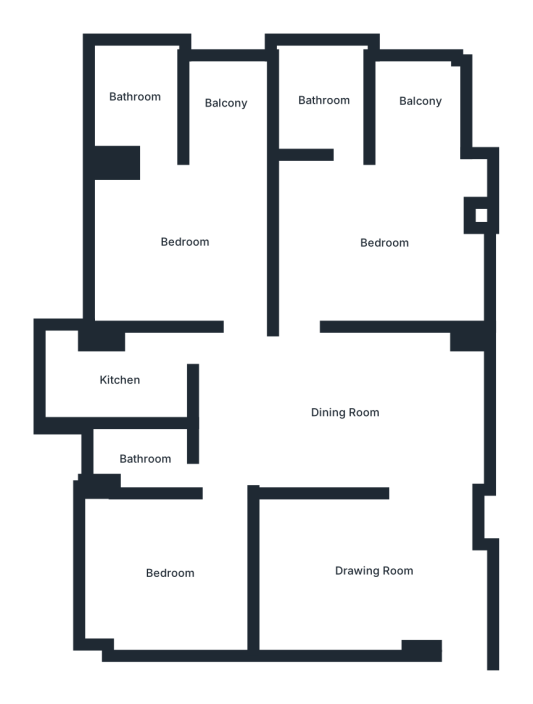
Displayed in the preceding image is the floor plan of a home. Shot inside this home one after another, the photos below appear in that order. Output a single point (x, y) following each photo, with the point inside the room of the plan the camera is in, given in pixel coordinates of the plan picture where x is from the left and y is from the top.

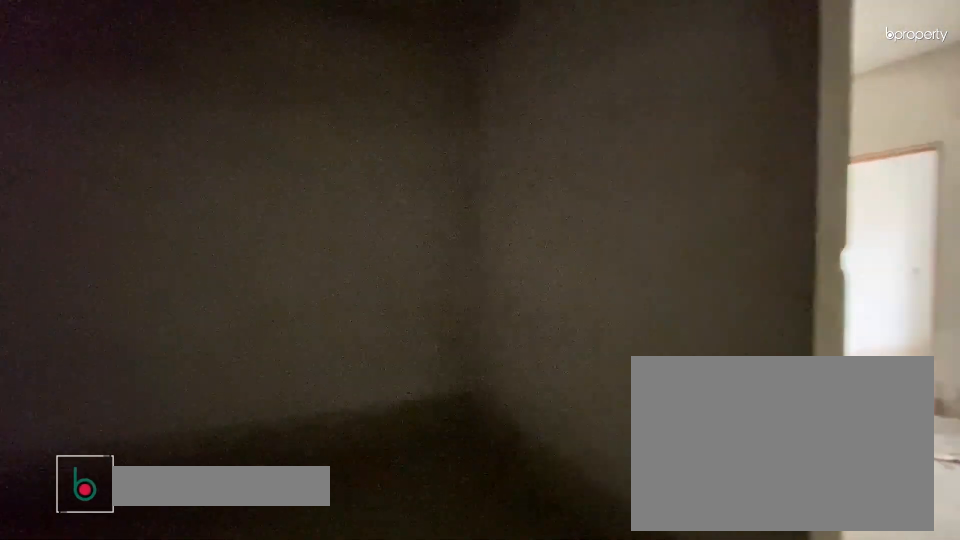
(385, 572)
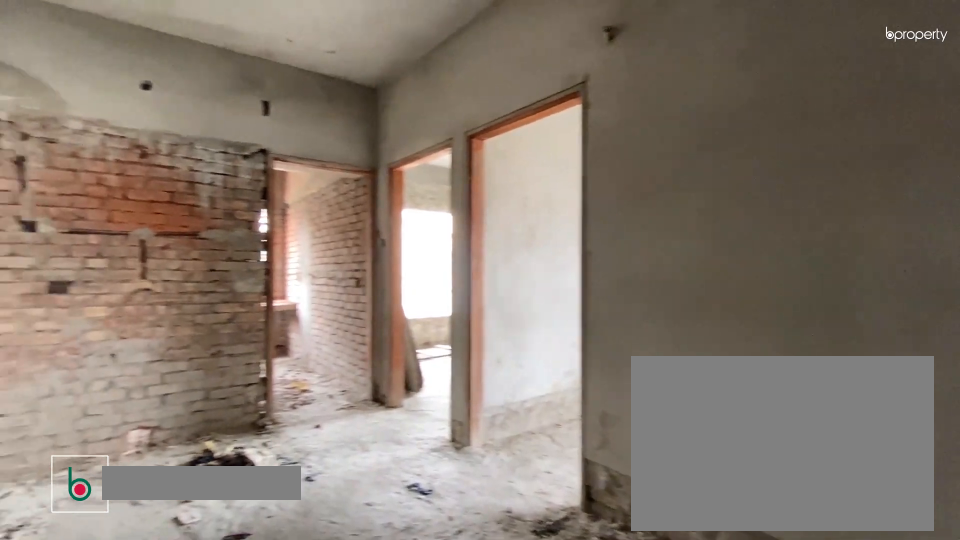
(347, 412)
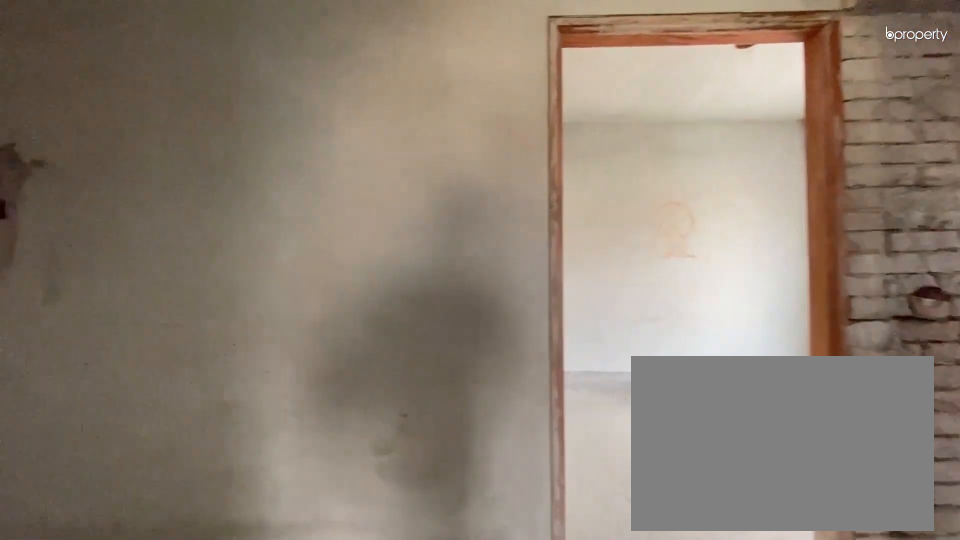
(347, 412)
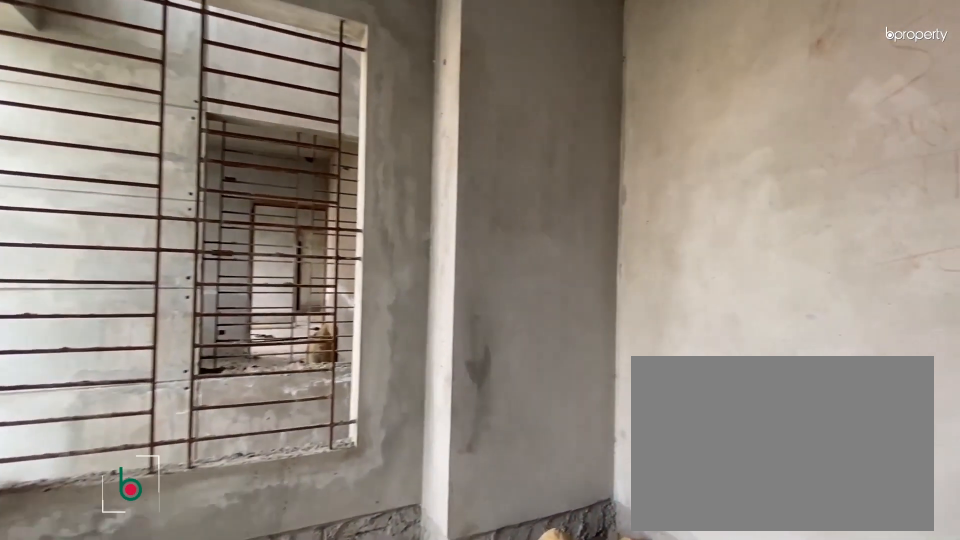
(385, 243)
